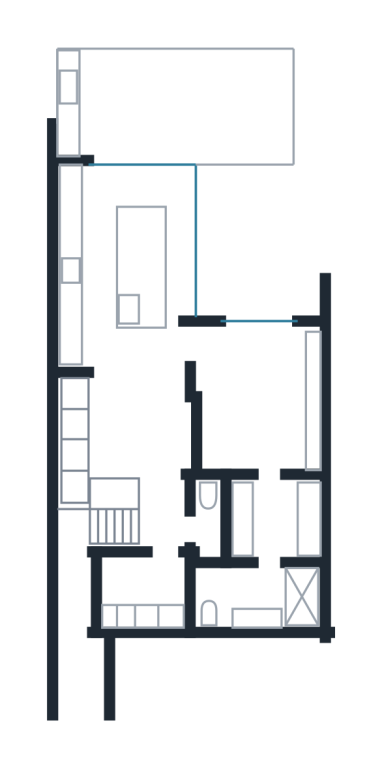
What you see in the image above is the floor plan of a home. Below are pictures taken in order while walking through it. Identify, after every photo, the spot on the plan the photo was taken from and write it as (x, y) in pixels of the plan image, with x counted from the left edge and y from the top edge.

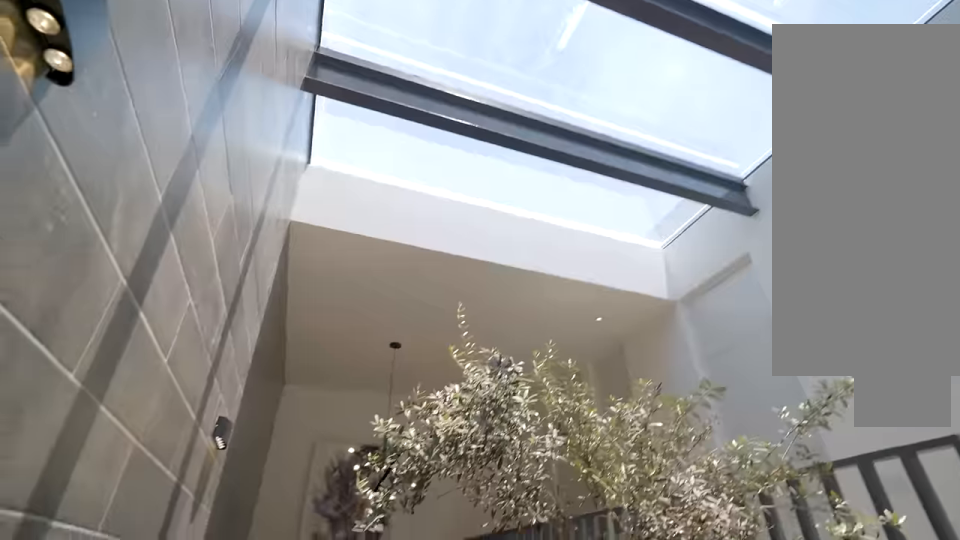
(73, 607)
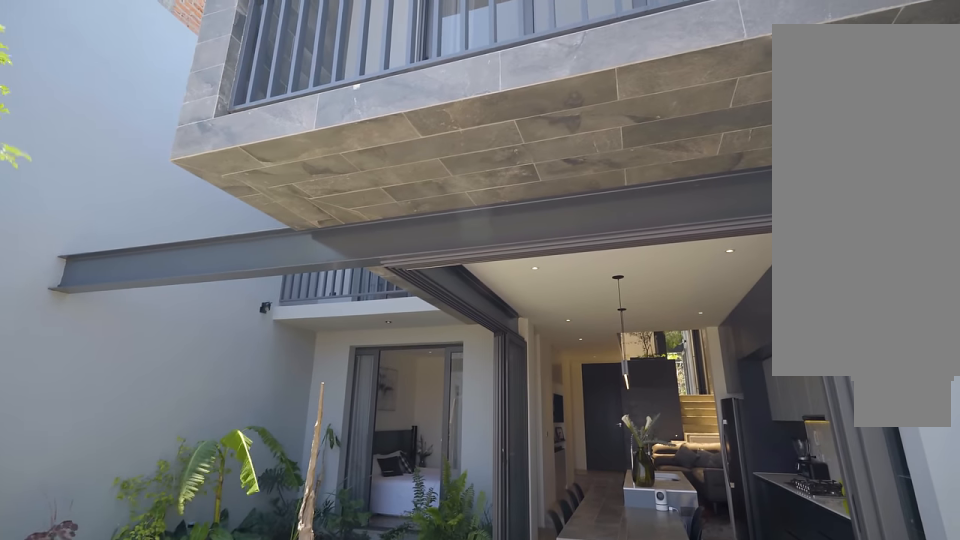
(138, 111)
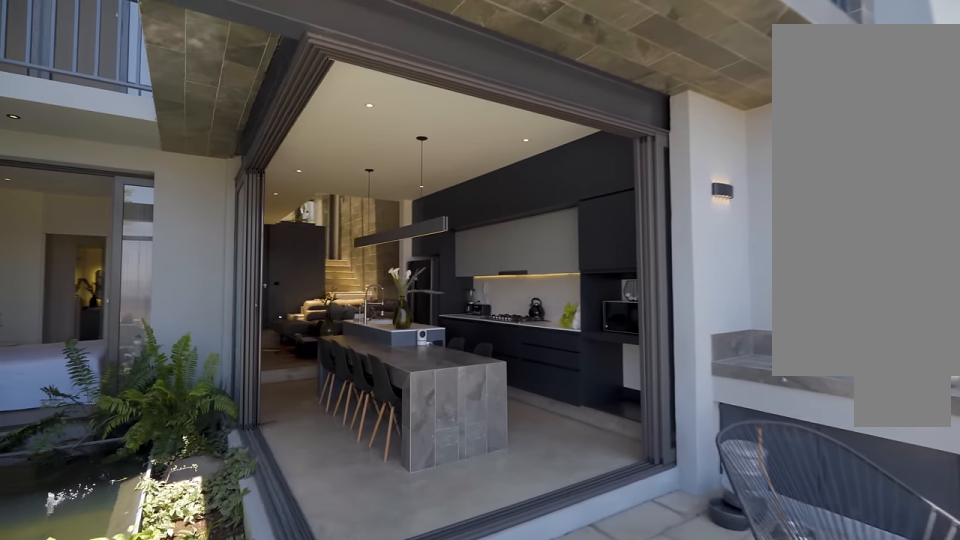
(136, 98)
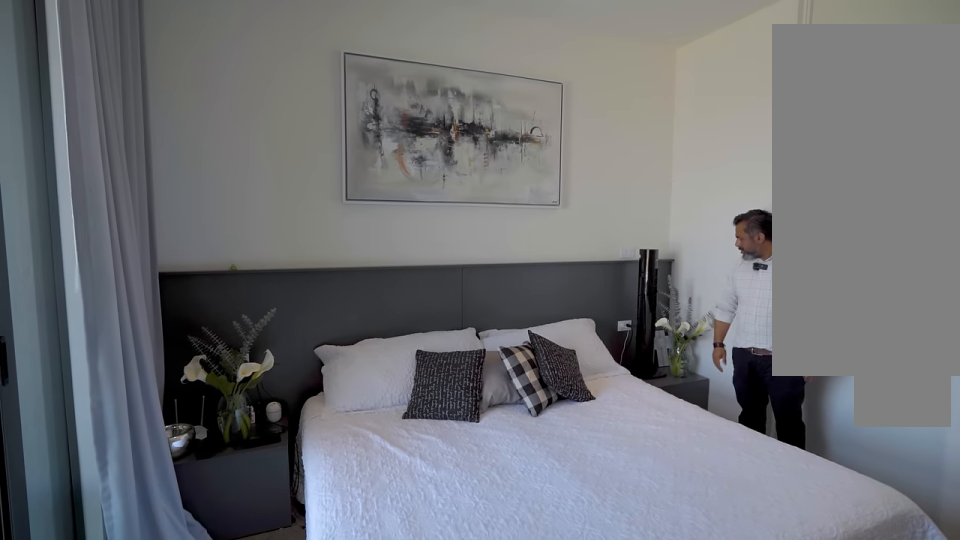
(259, 349)
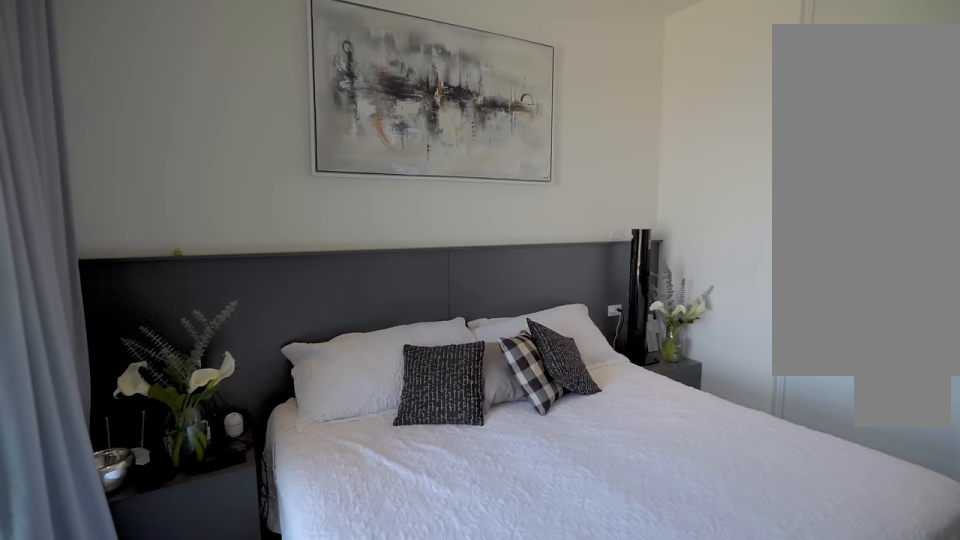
(252, 343)
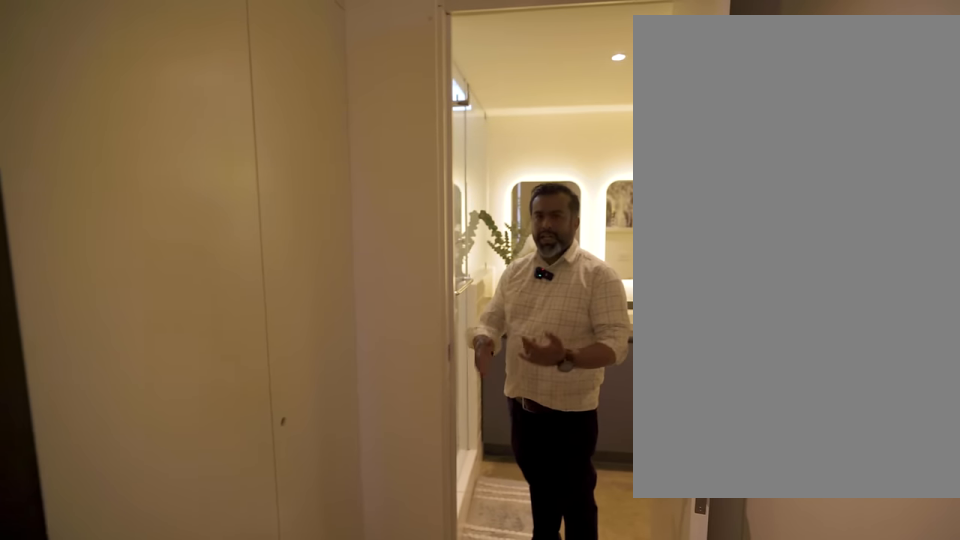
(268, 493)
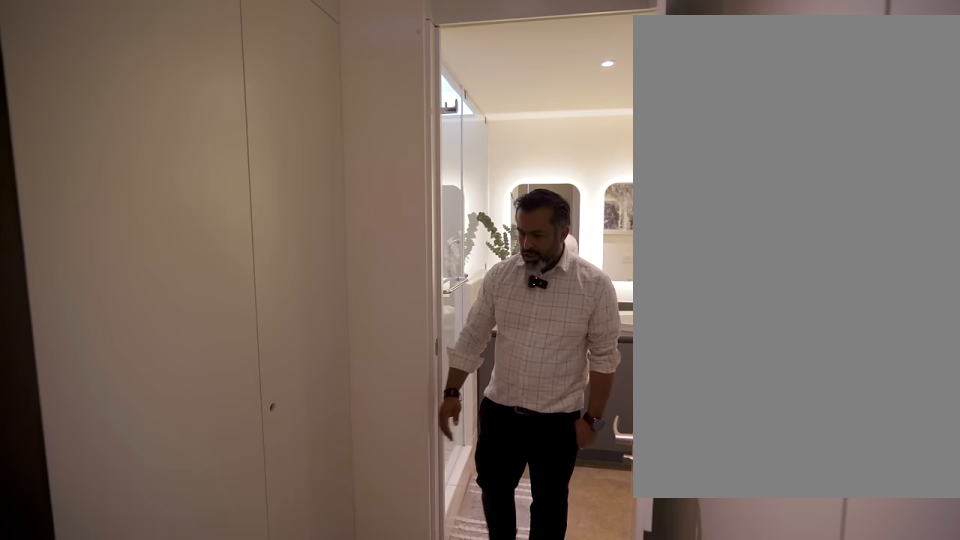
(268, 493)
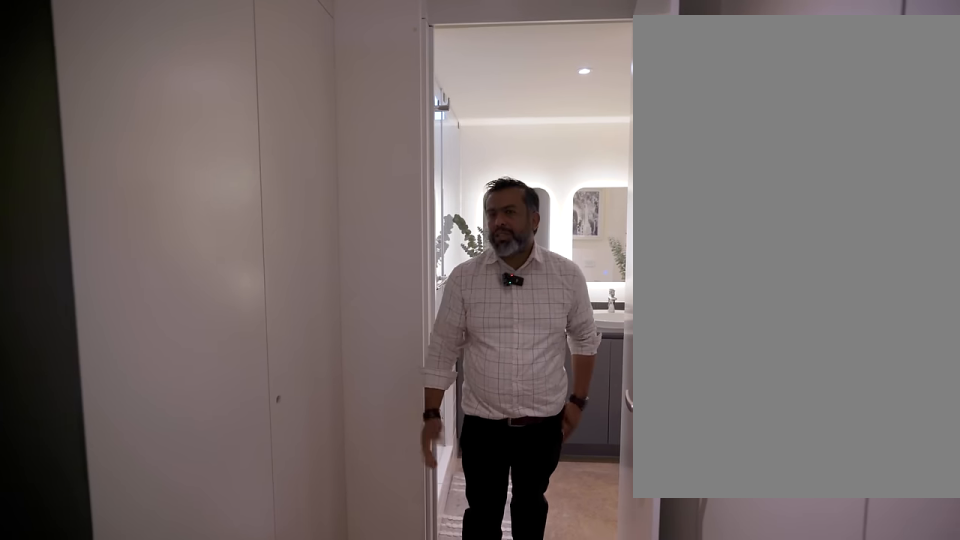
(269, 500)
